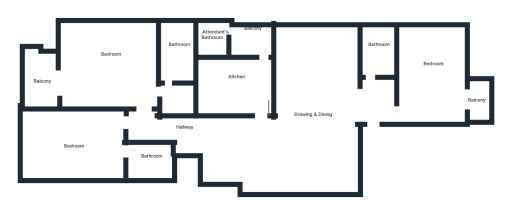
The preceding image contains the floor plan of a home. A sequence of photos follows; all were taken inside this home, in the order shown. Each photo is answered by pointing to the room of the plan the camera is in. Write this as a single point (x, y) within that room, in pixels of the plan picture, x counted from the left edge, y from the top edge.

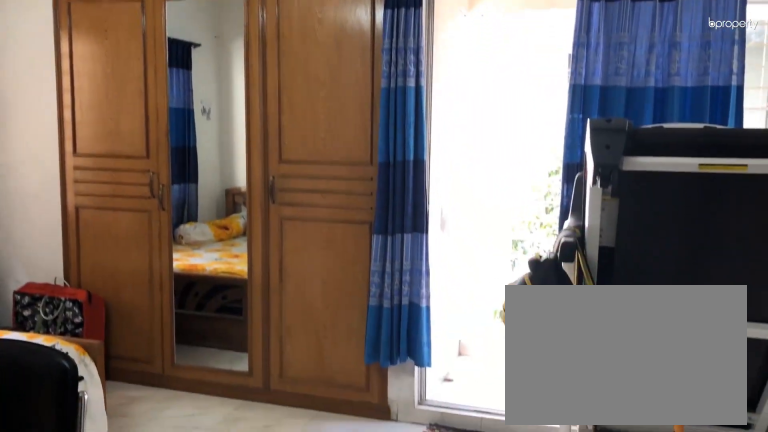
(461, 86)
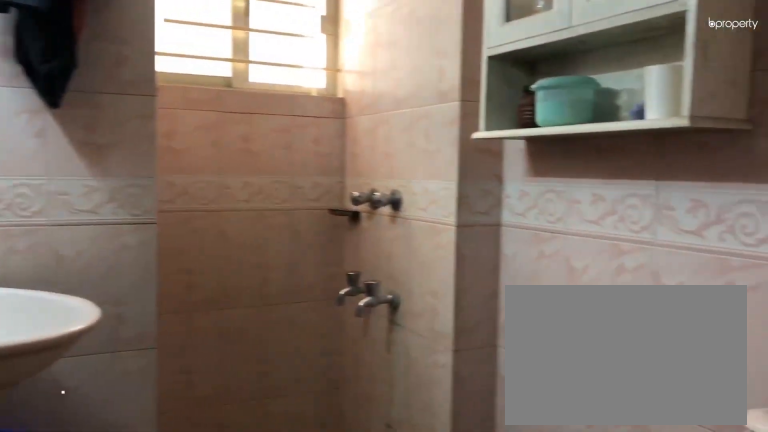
(374, 55)
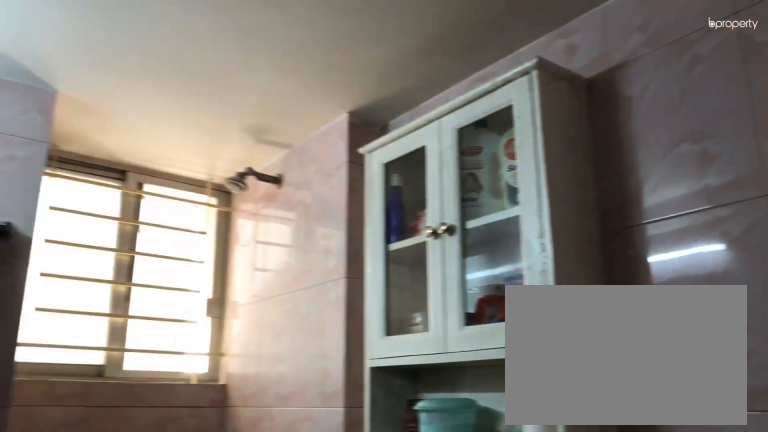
(374, 55)
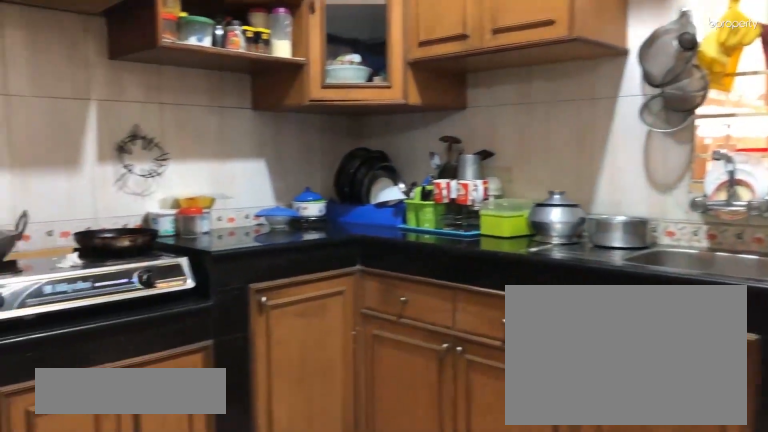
(229, 83)
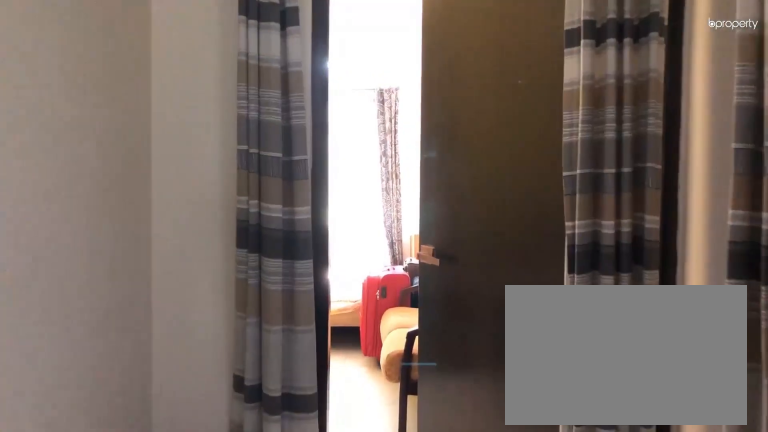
(143, 129)
